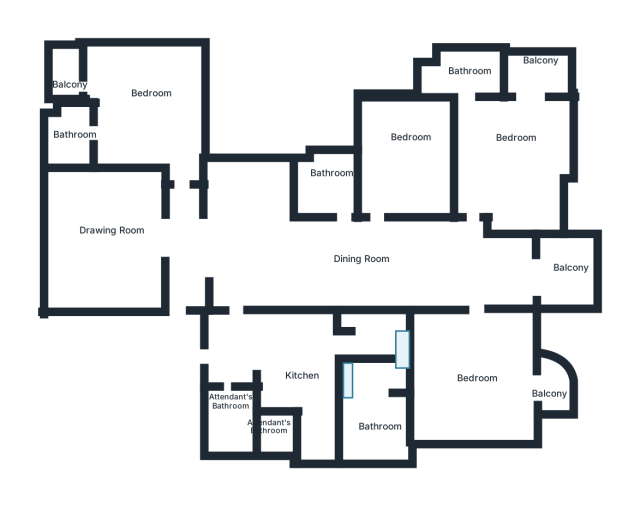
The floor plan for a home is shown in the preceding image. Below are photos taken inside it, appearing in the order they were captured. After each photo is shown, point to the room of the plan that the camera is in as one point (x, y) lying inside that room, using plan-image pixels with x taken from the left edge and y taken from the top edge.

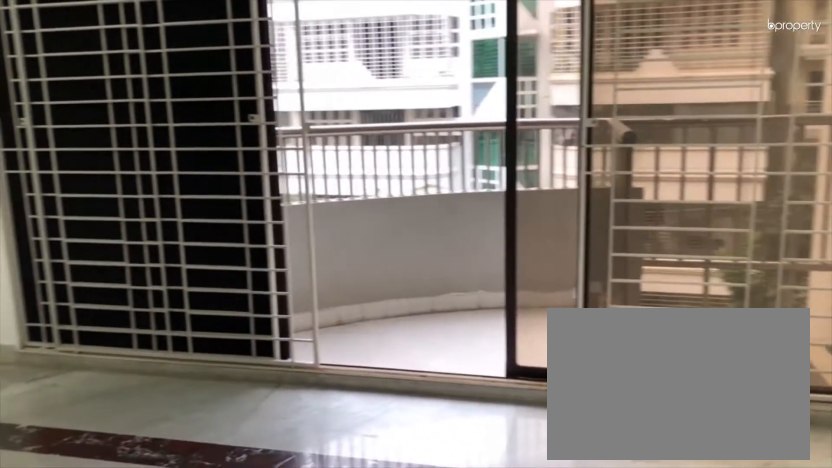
(482, 377)
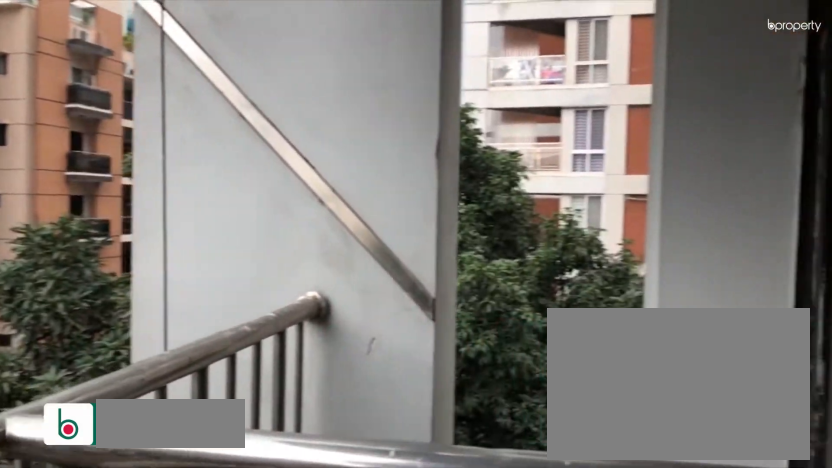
(551, 384)
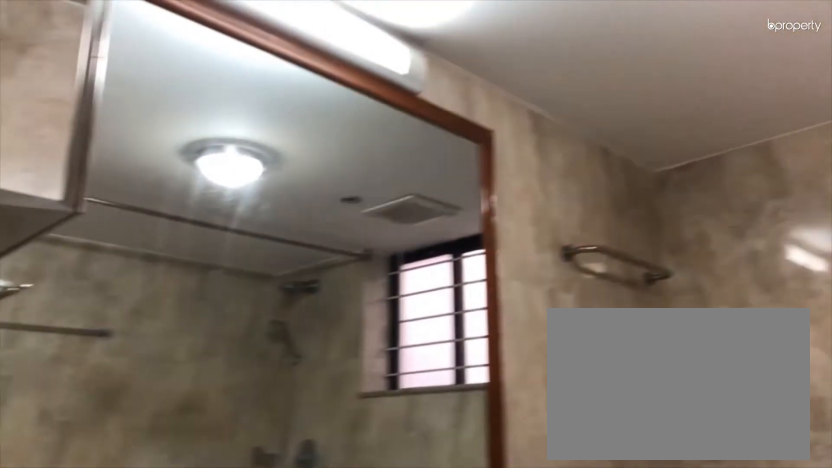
(373, 426)
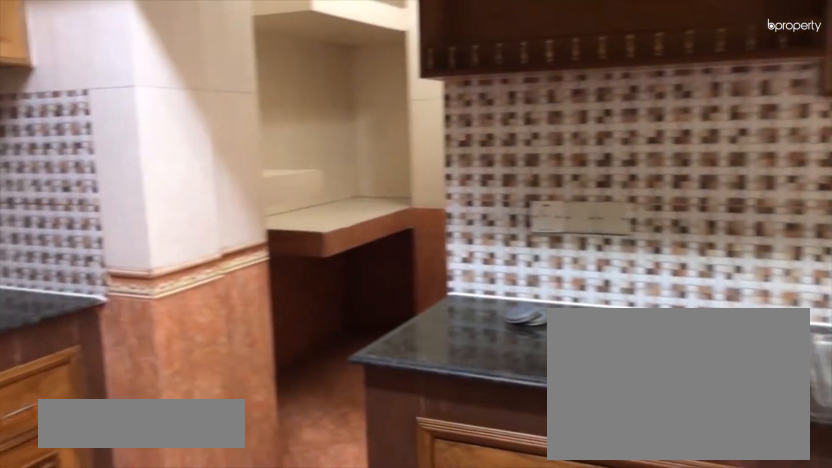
(295, 359)
